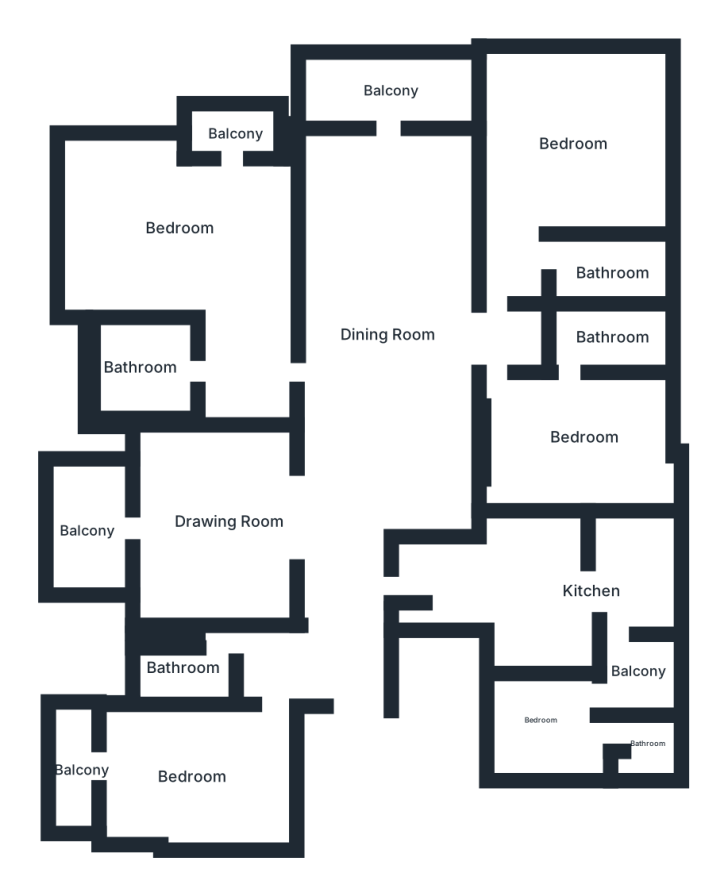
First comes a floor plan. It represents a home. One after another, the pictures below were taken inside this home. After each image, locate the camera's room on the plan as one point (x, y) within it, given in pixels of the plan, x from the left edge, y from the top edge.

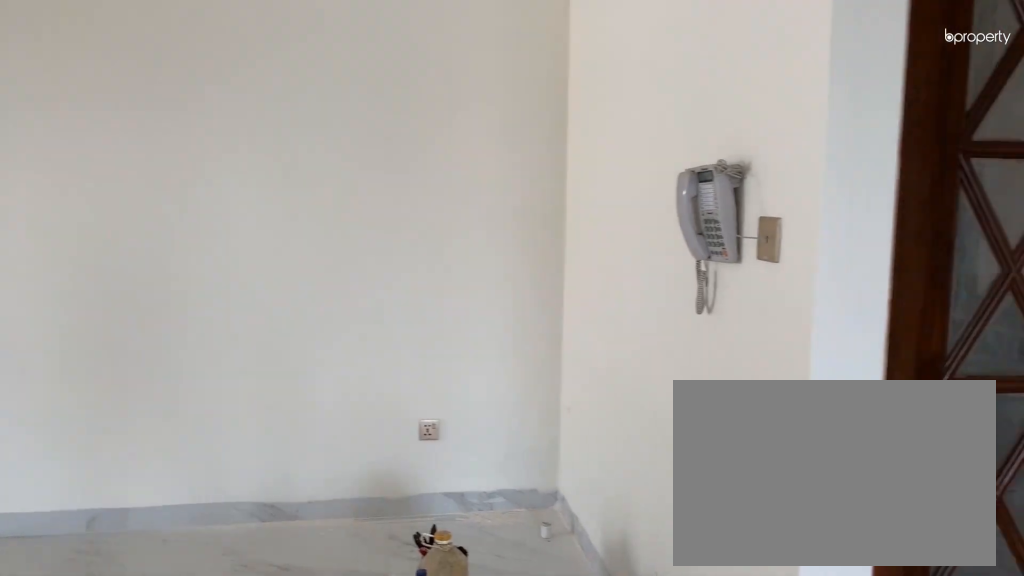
(380, 326)
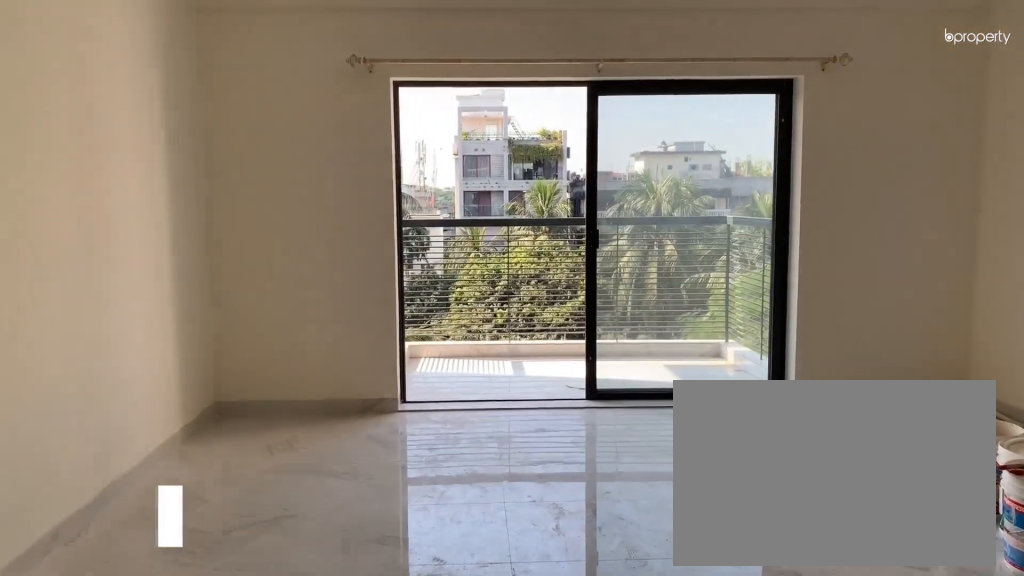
(233, 524)
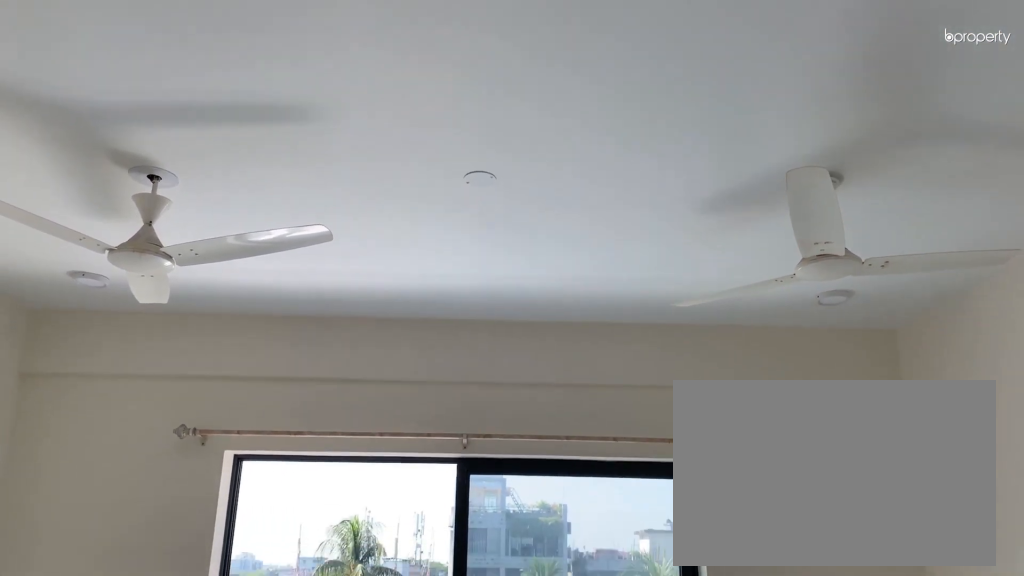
(233, 524)
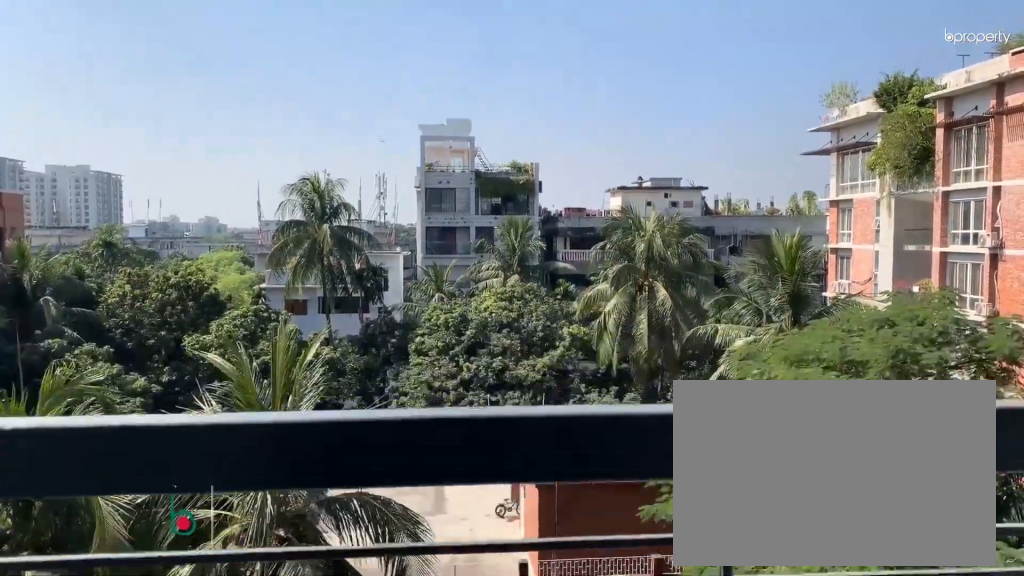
(91, 535)
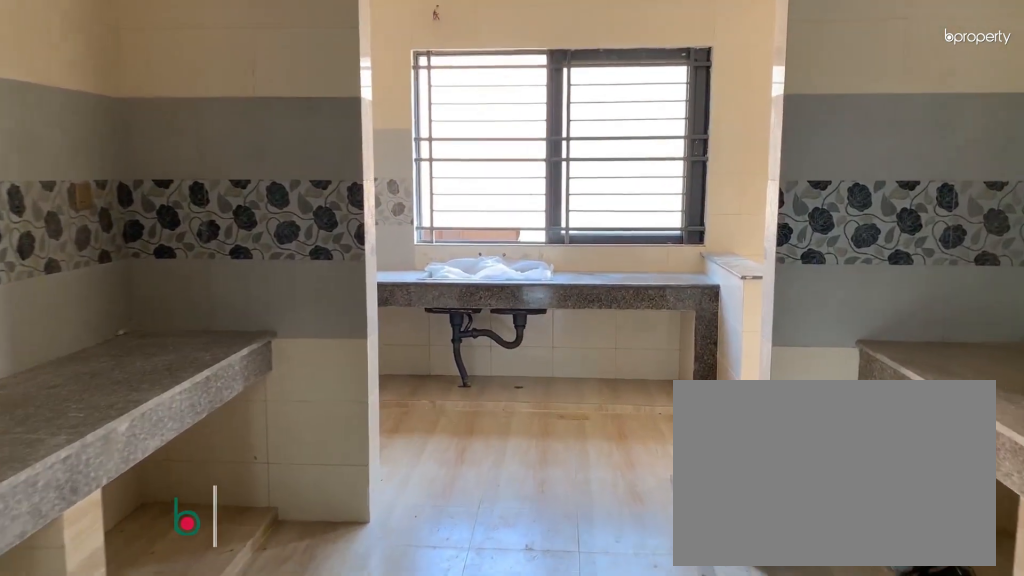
(591, 598)
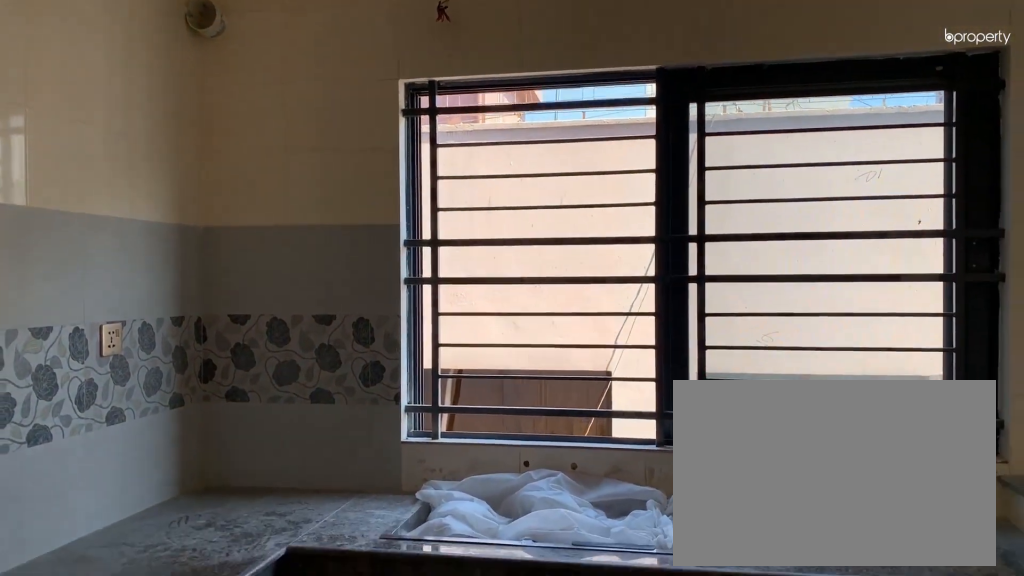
(591, 598)
